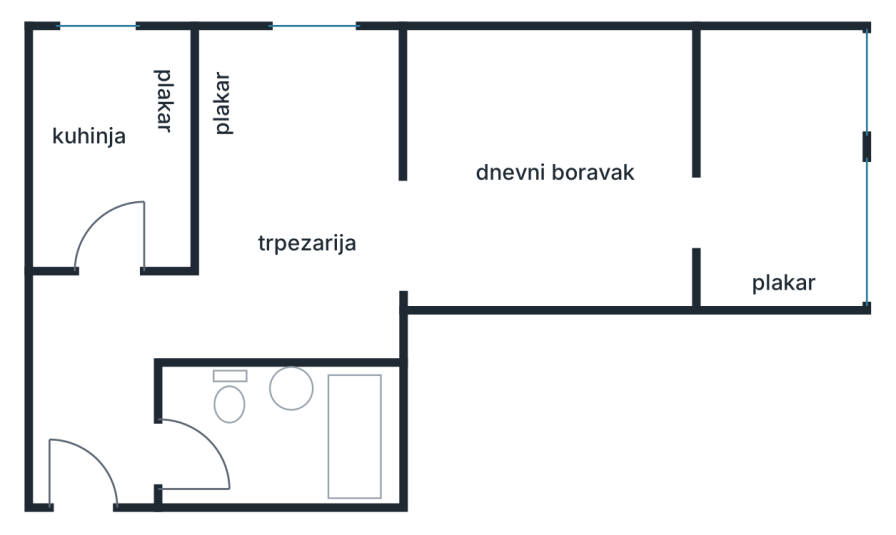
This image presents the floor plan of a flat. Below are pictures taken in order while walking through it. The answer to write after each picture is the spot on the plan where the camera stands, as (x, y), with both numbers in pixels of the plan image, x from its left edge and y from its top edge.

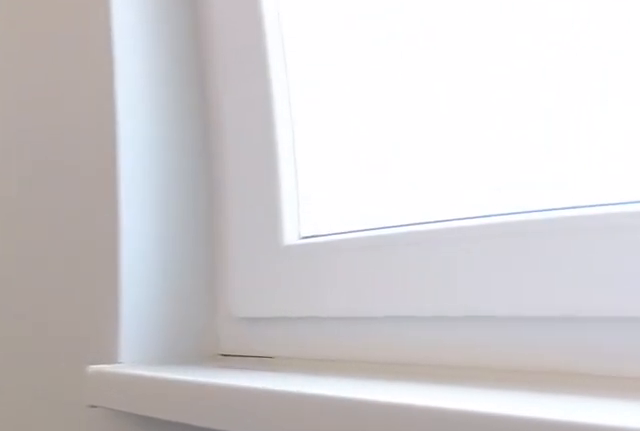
(797, 219)
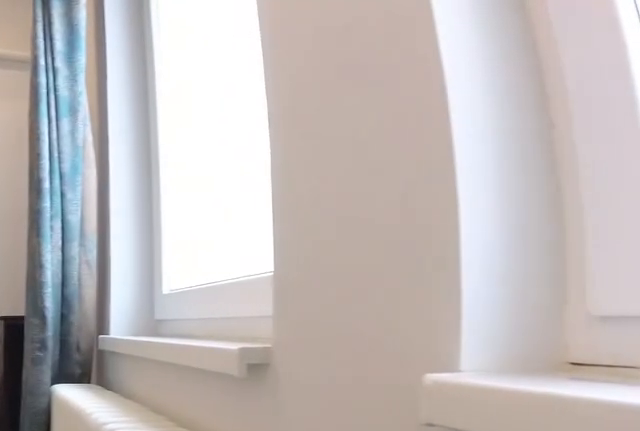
(801, 220)
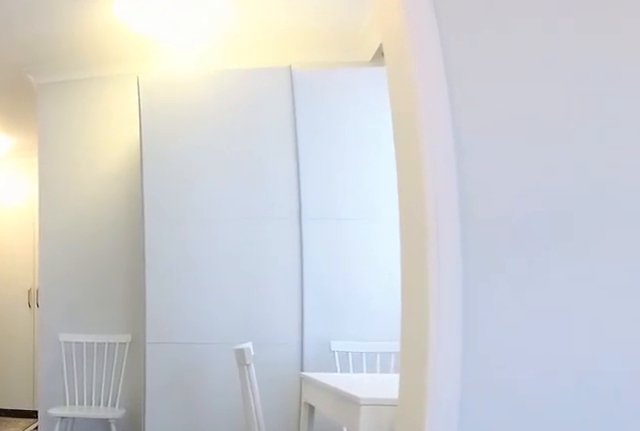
(547, 224)
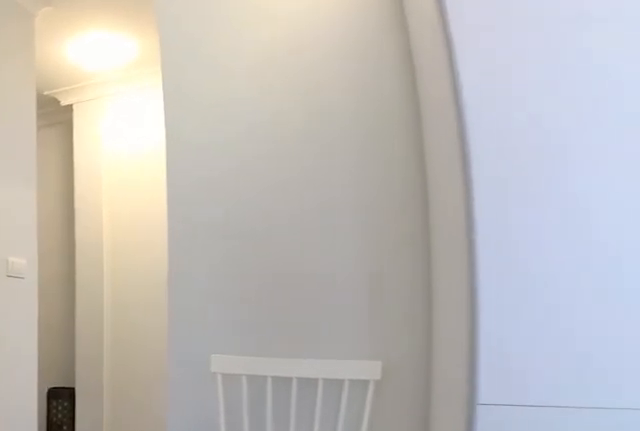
(369, 252)
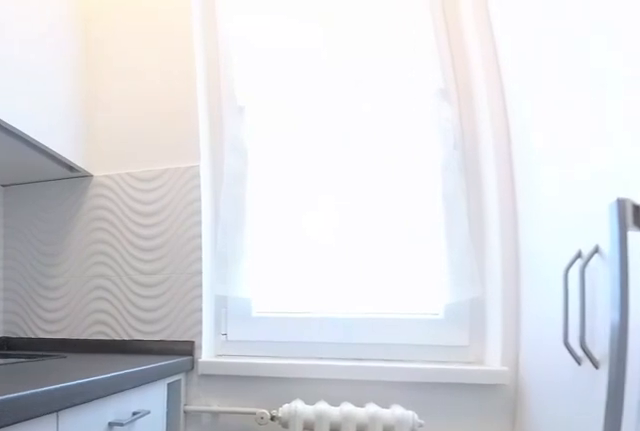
(112, 233)
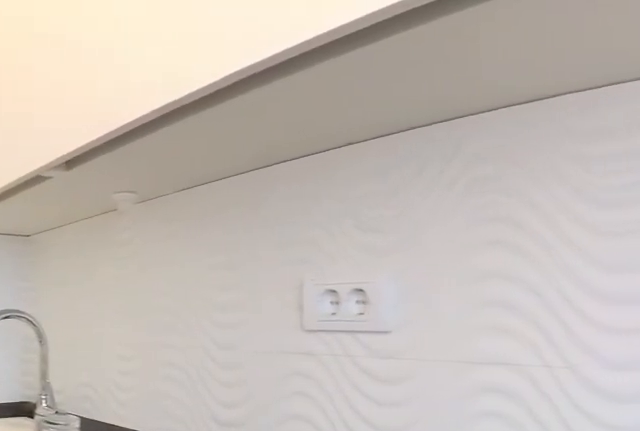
(127, 37)
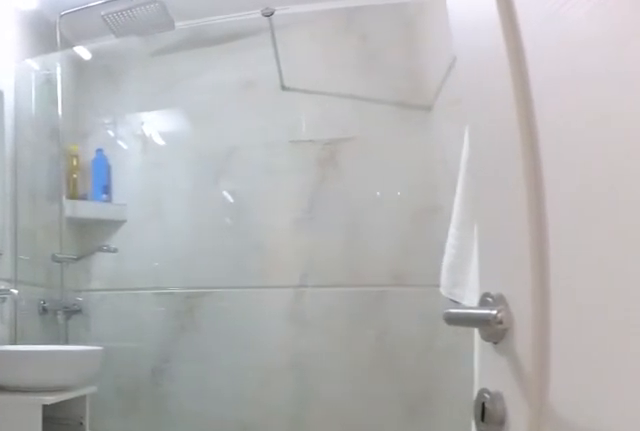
(149, 463)
